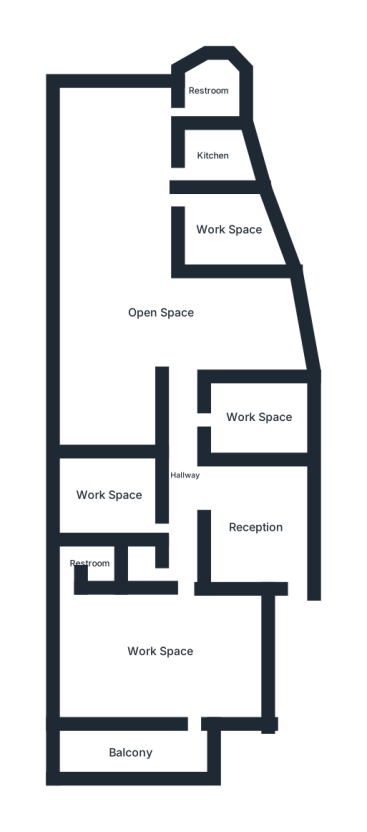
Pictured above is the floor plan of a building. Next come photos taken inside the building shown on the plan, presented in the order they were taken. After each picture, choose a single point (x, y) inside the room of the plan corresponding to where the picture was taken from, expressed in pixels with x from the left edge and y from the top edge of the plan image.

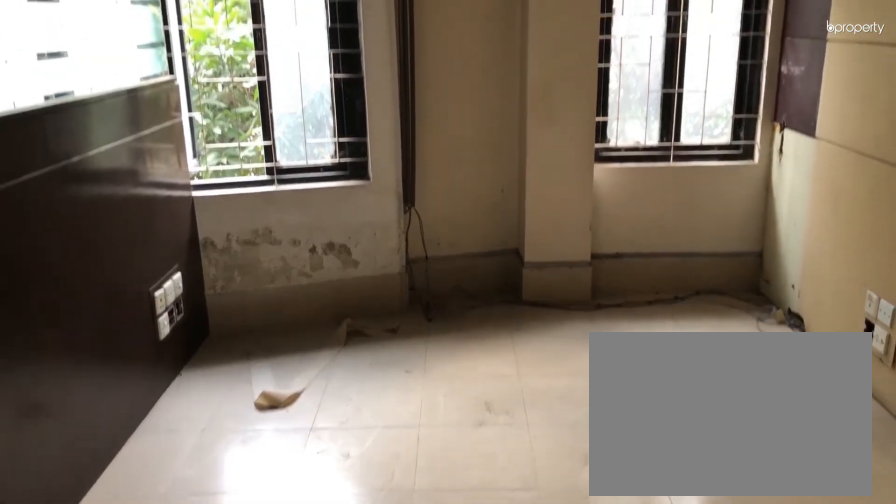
(259, 416)
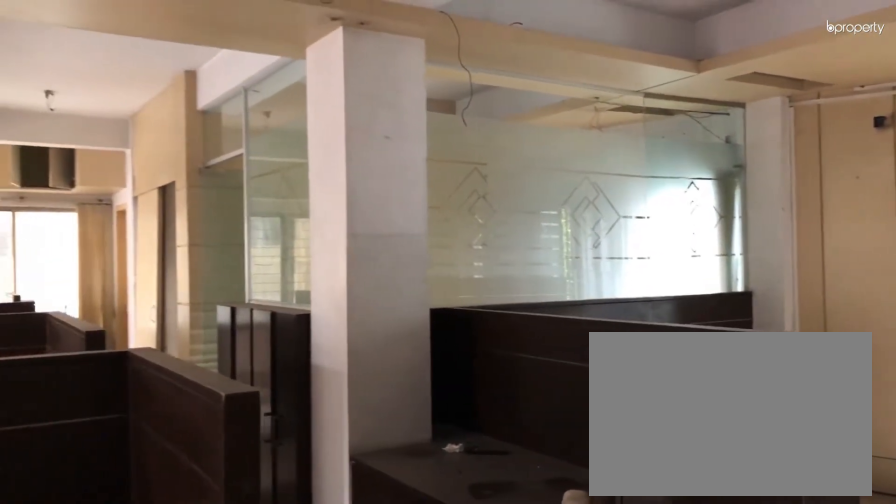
(160, 314)
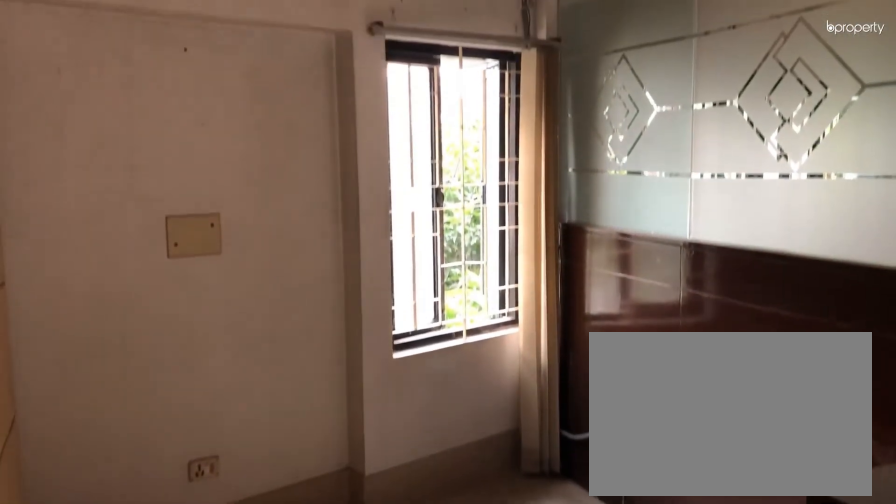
(231, 226)
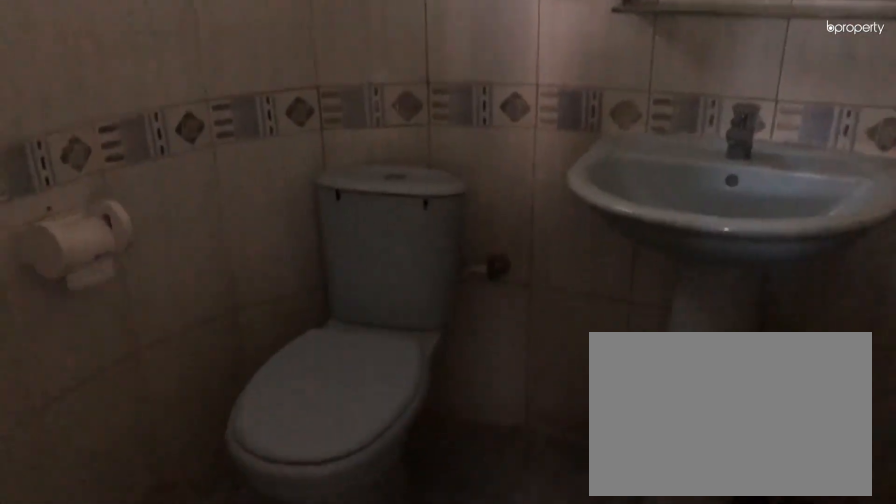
(206, 88)
